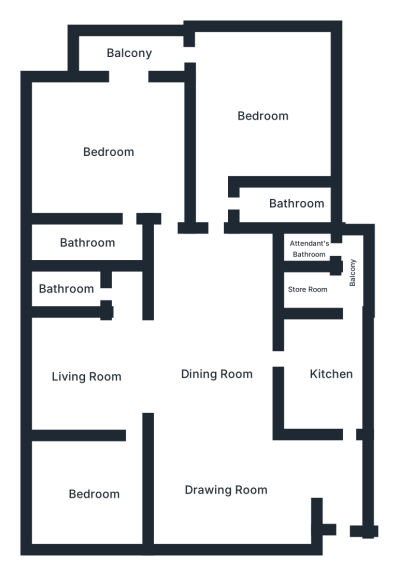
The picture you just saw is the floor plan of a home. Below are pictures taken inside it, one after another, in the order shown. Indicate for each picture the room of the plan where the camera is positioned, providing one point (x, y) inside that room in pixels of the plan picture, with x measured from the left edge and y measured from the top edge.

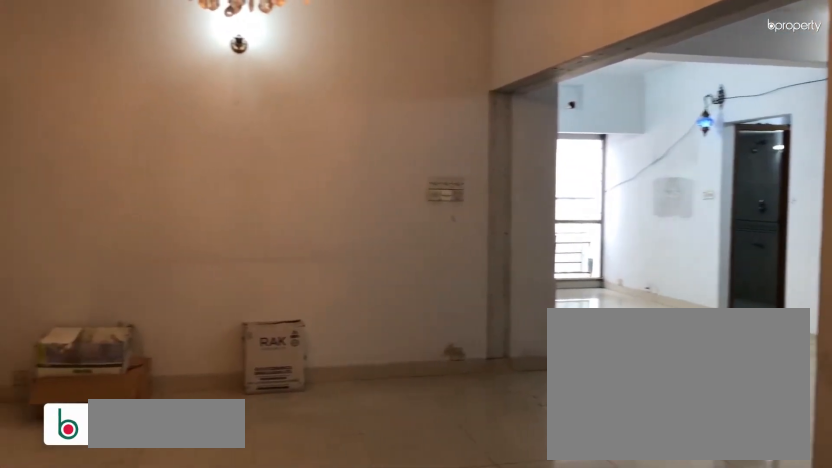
(226, 486)
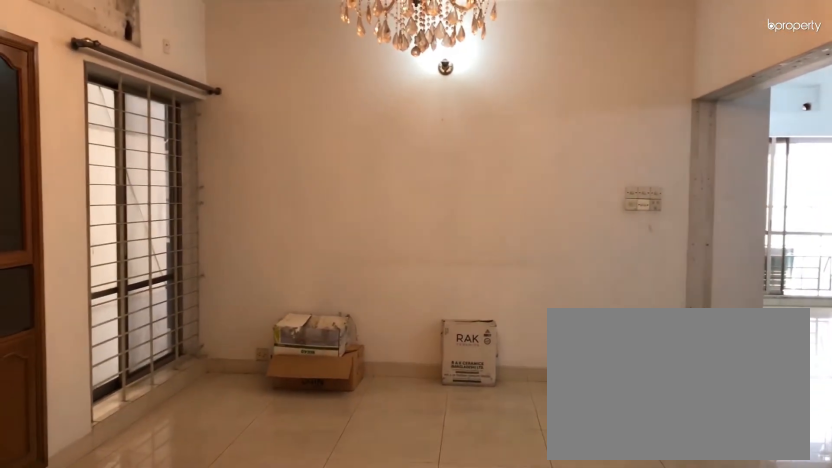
(226, 486)
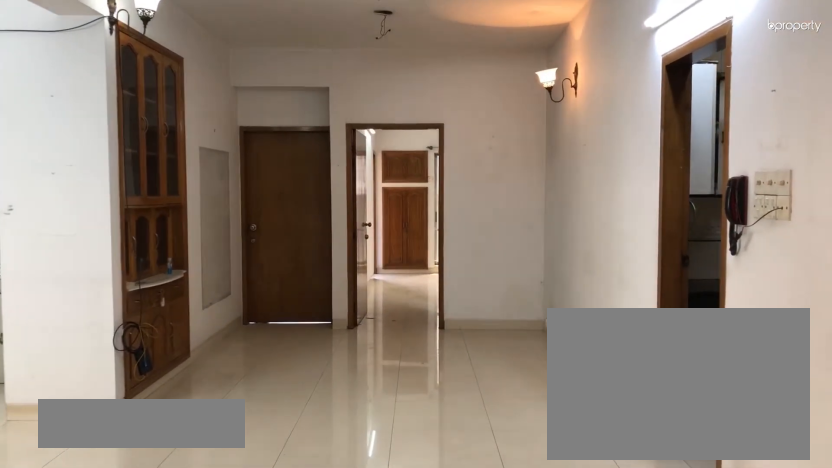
(220, 371)
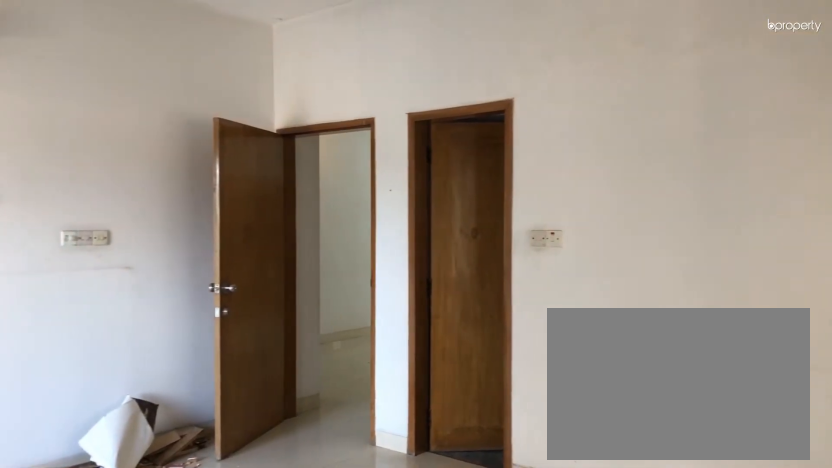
(111, 150)
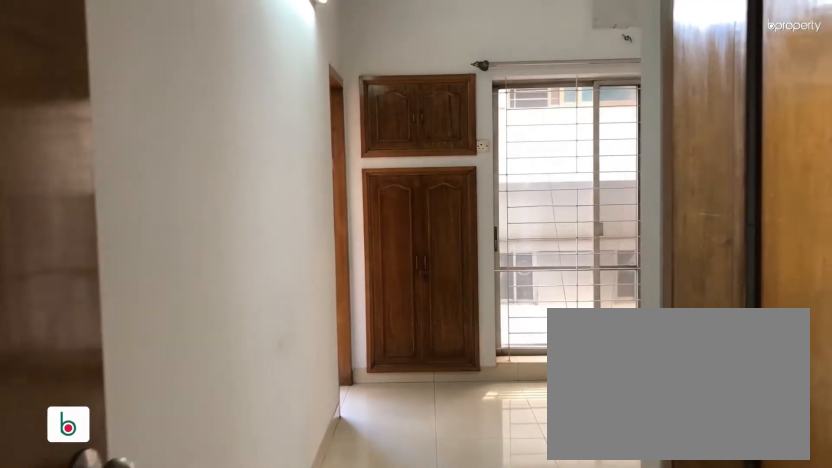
(272, 113)
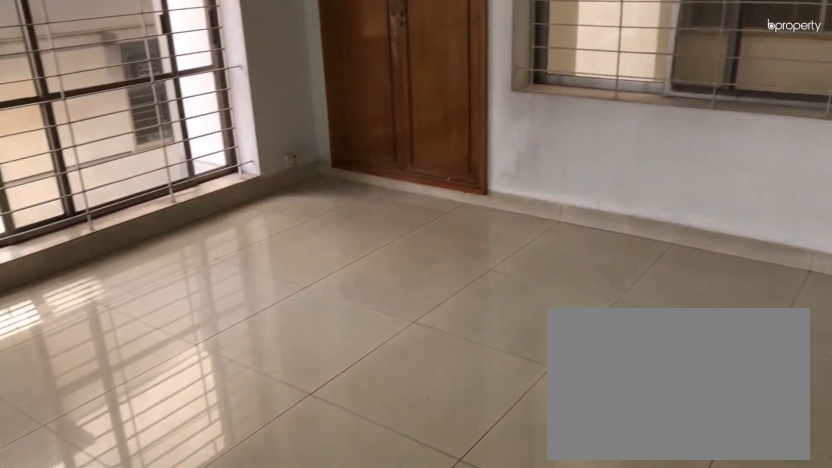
(272, 113)
